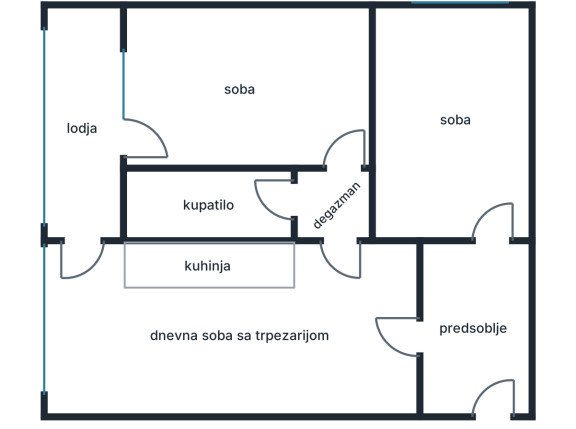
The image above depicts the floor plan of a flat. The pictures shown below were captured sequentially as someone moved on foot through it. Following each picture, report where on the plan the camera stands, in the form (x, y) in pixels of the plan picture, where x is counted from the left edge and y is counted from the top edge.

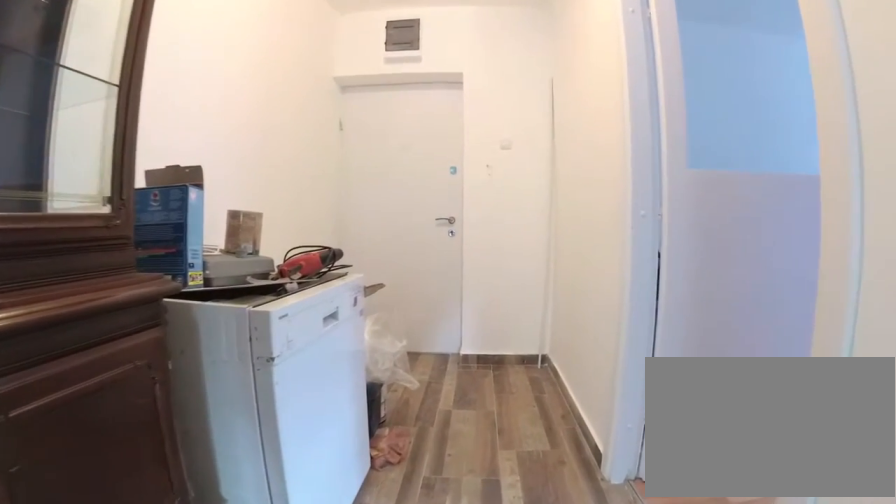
(492, 273)
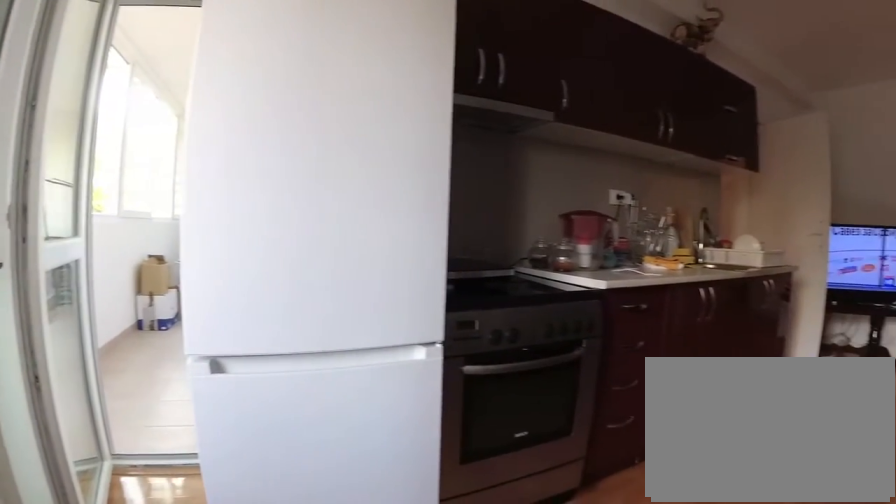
(56, 369)
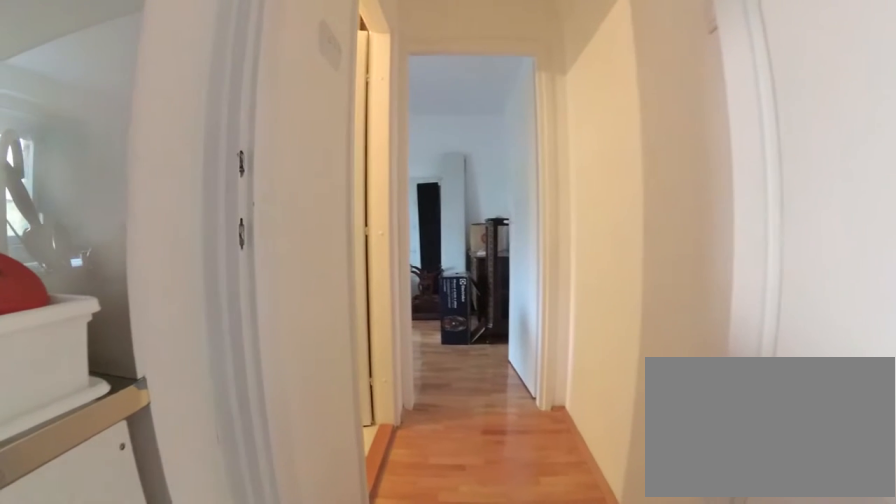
(326, 298)
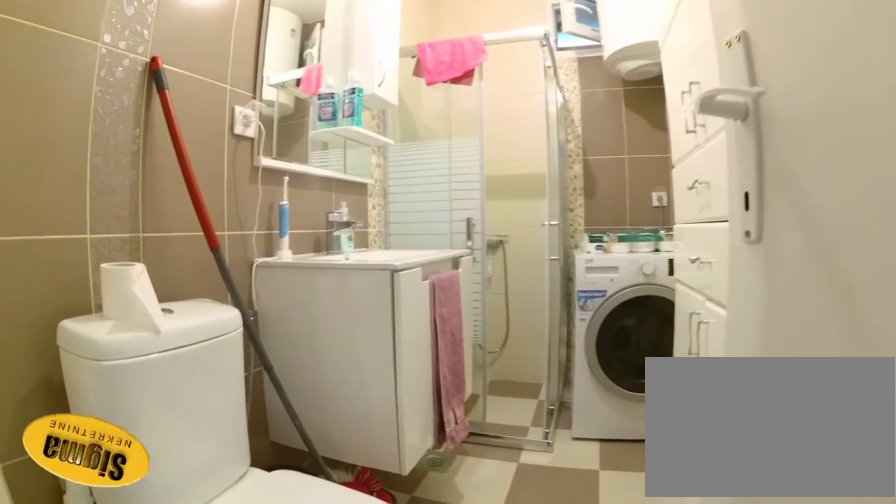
(312, 205)
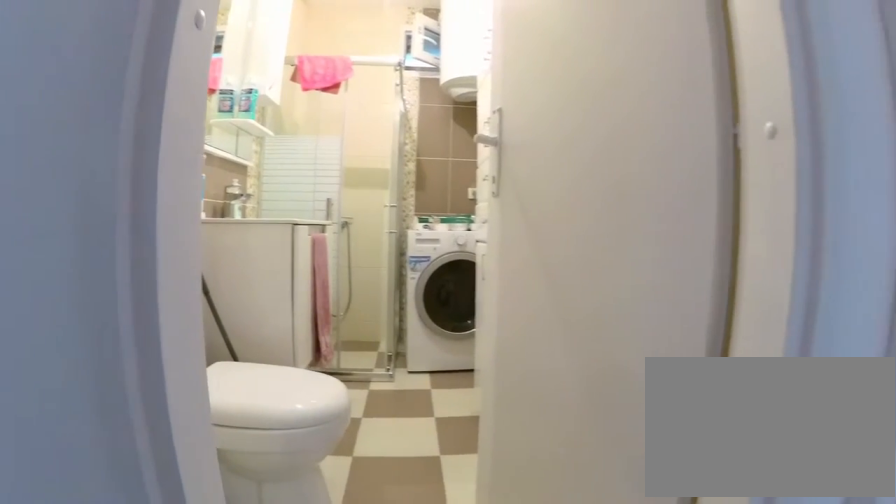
(326, 229)
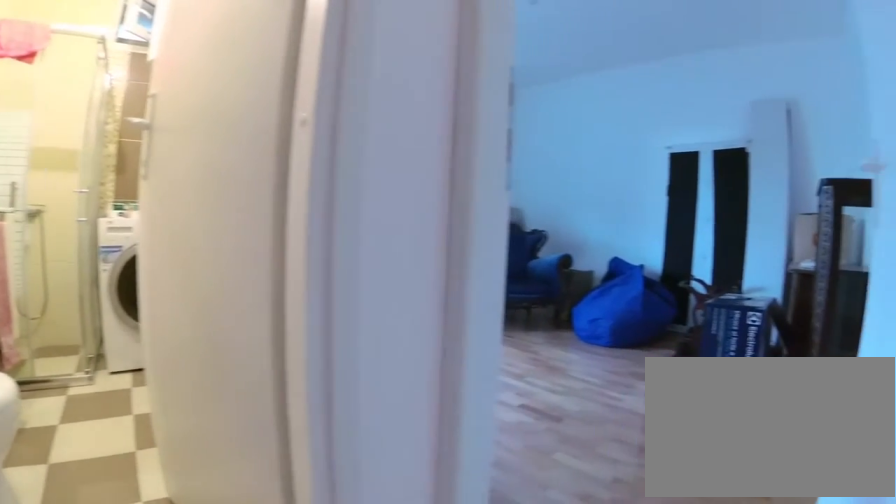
(335, 233)
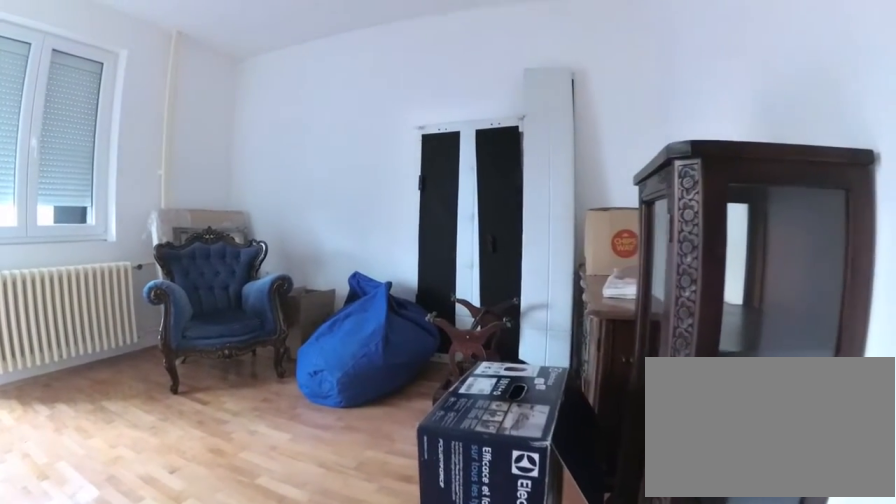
(345, 175)
